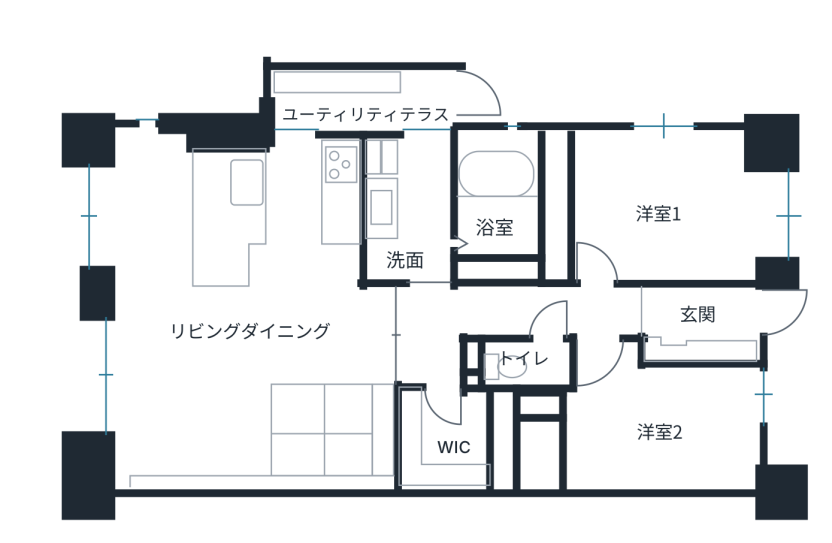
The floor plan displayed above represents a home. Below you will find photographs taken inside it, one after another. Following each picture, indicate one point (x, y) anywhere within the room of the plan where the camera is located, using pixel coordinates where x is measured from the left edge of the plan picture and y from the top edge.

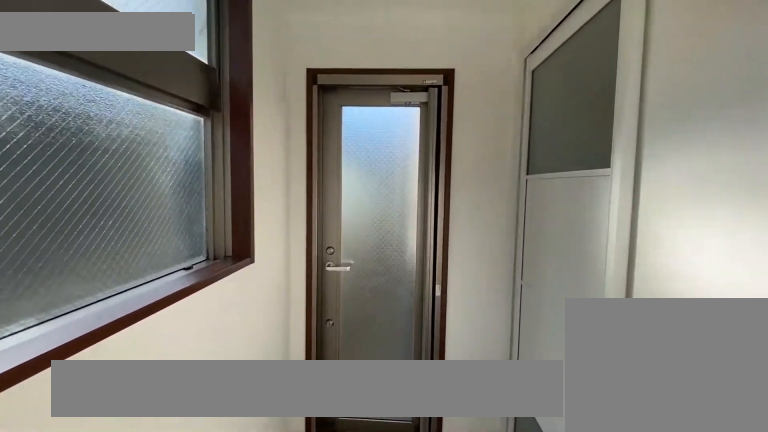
(417, 114)
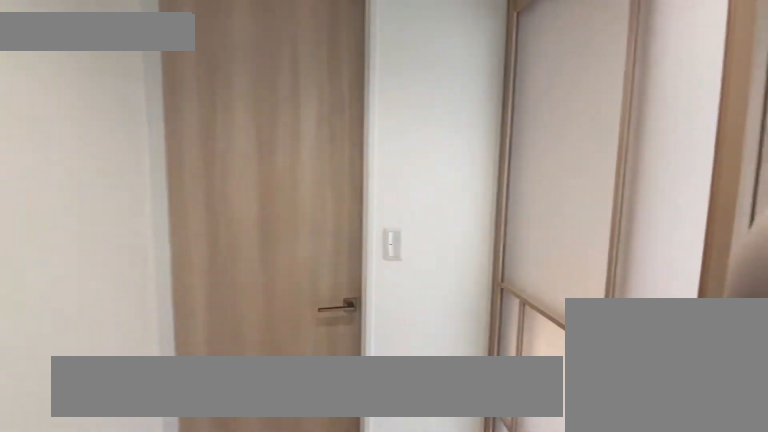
(417, 246)
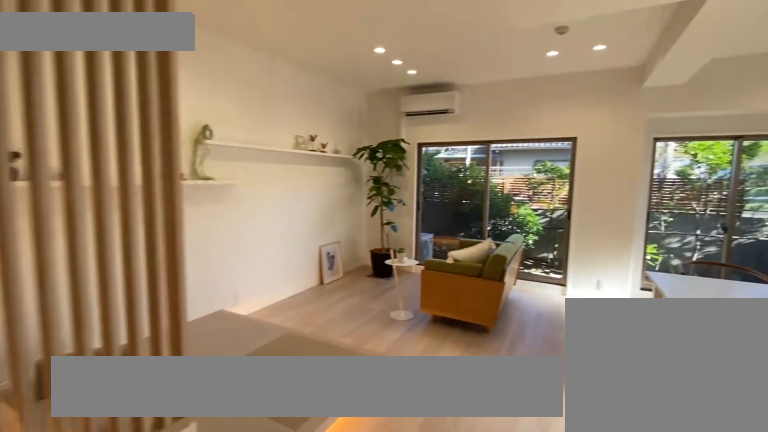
(366, 329)
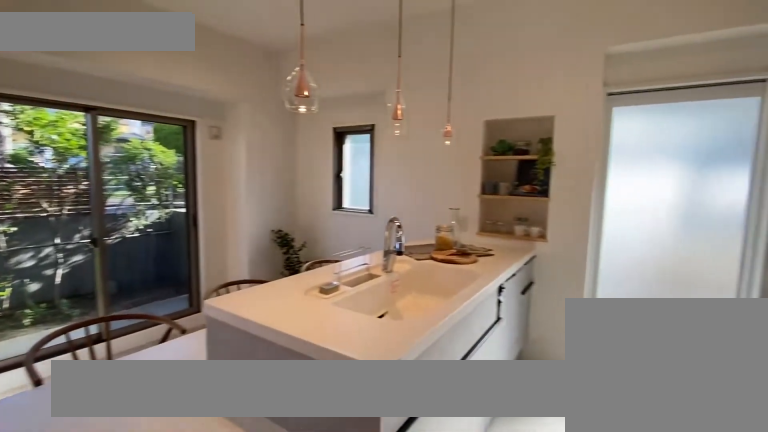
(366, 329)
